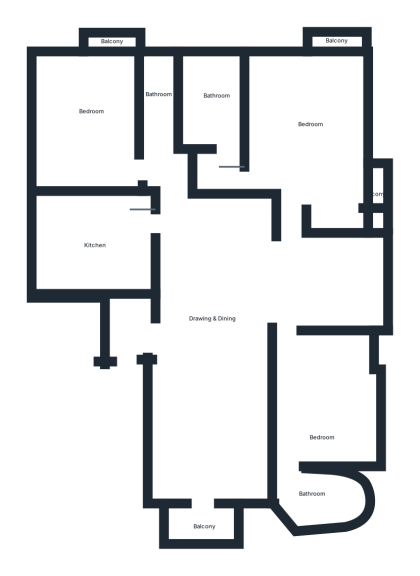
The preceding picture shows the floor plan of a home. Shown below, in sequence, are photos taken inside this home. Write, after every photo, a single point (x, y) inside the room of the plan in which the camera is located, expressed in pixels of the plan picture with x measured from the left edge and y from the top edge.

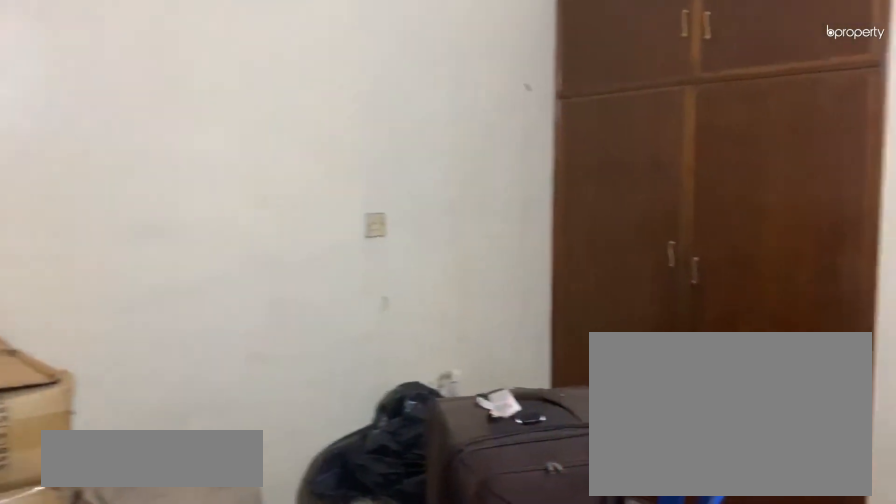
(92, 114)
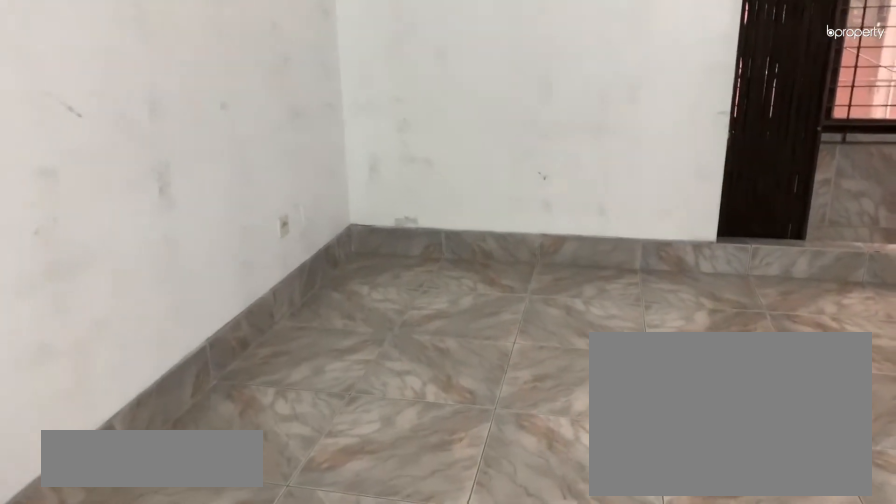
(311, 125)
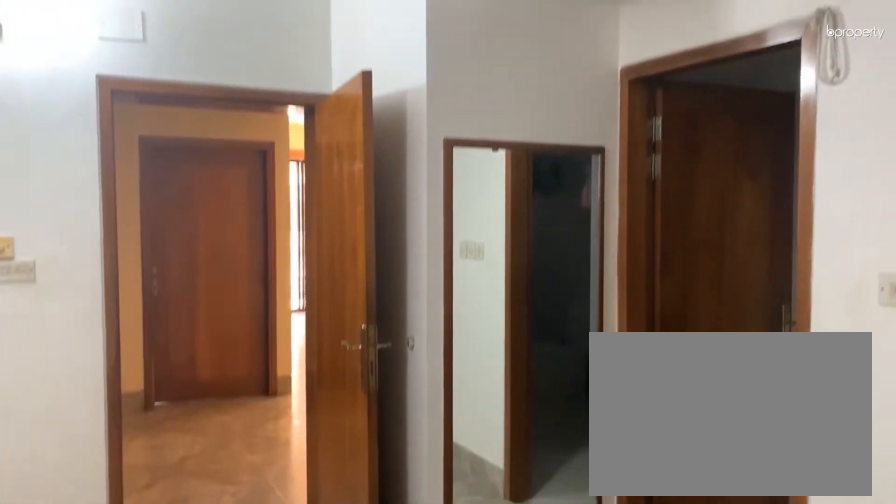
(311, 125)
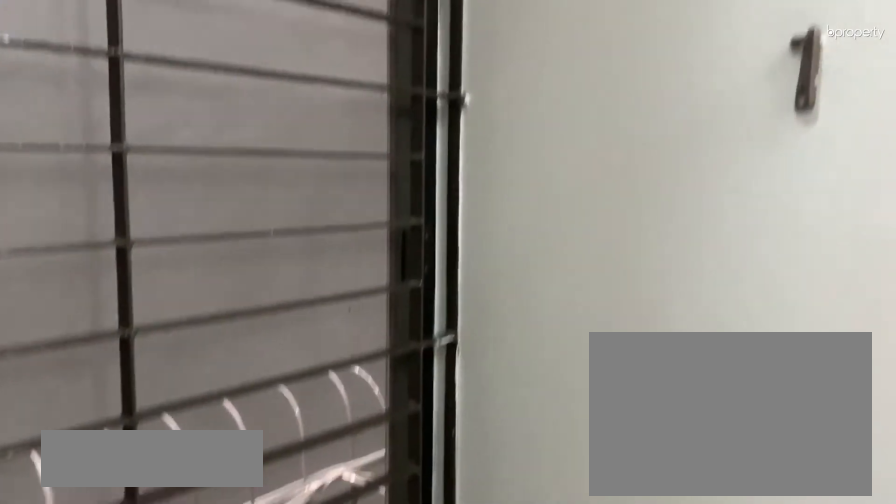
(381, 194)
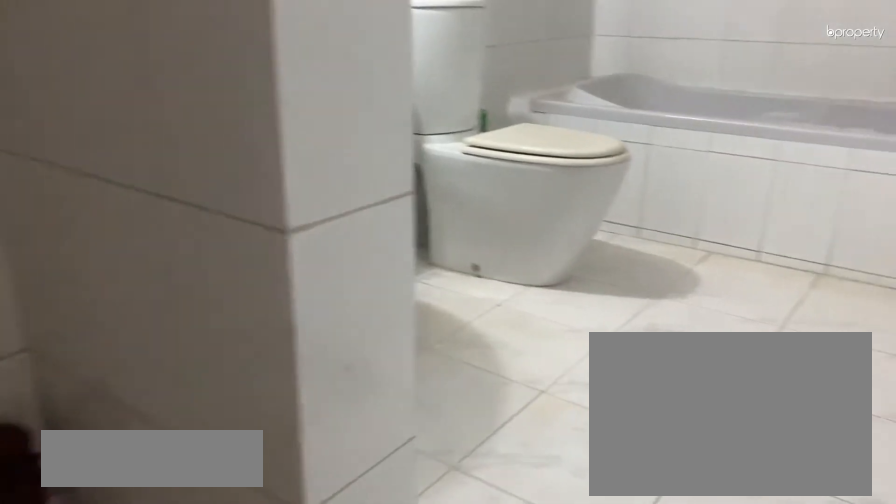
(214, 101)
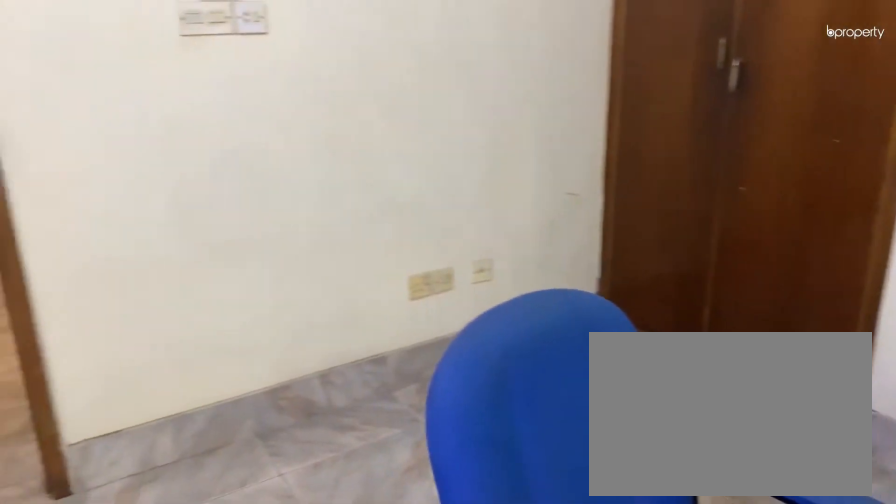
(323, 409)
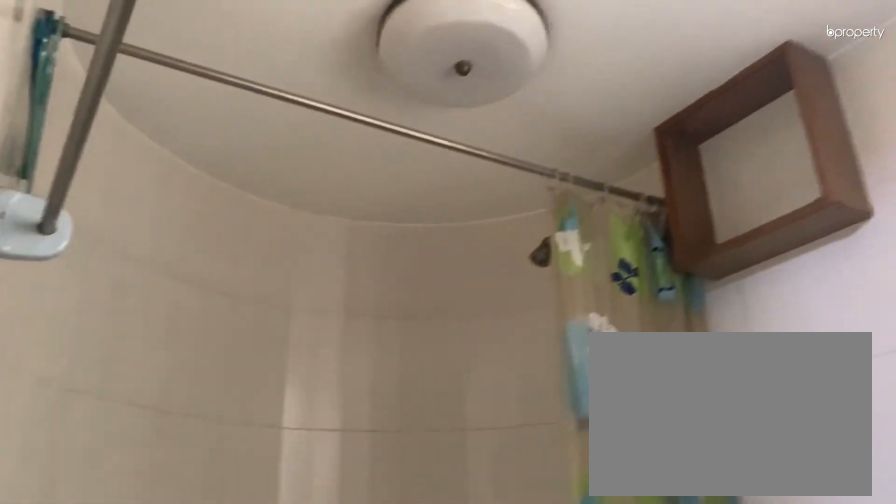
(323, 499)
